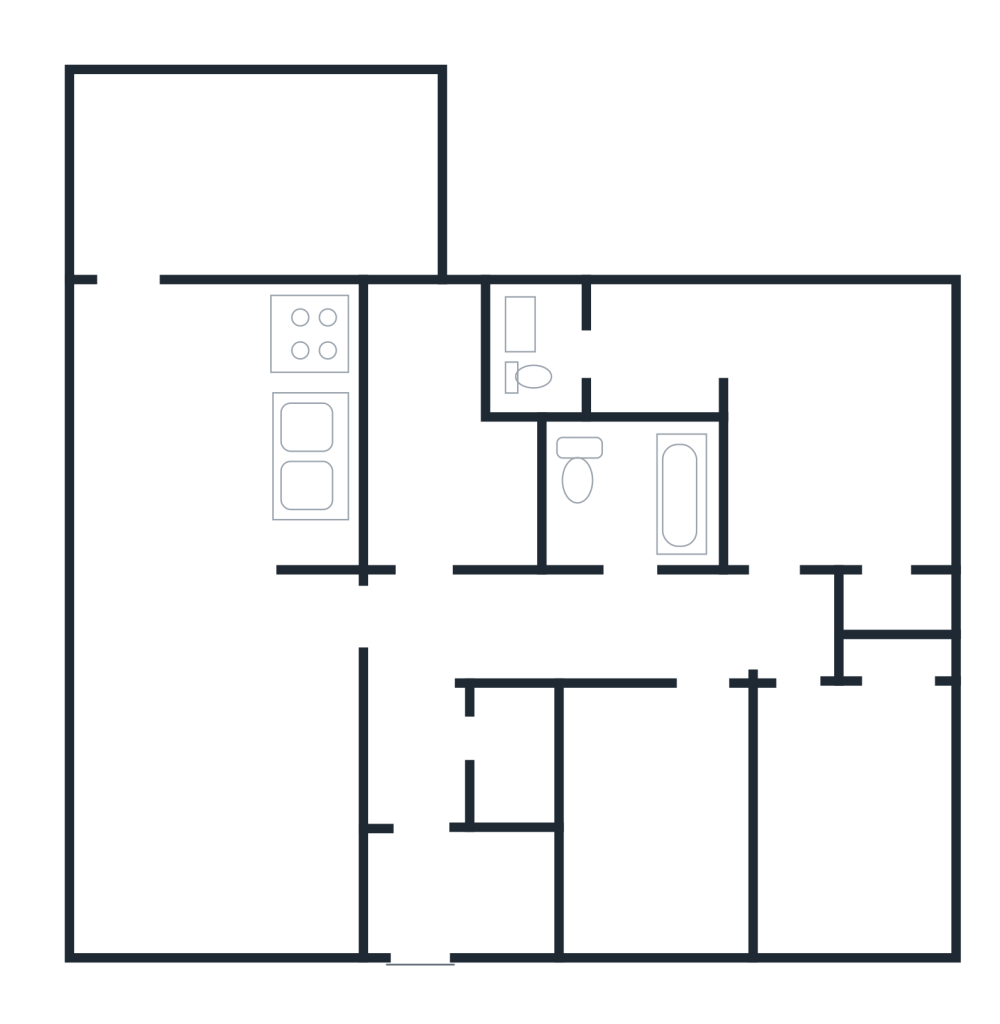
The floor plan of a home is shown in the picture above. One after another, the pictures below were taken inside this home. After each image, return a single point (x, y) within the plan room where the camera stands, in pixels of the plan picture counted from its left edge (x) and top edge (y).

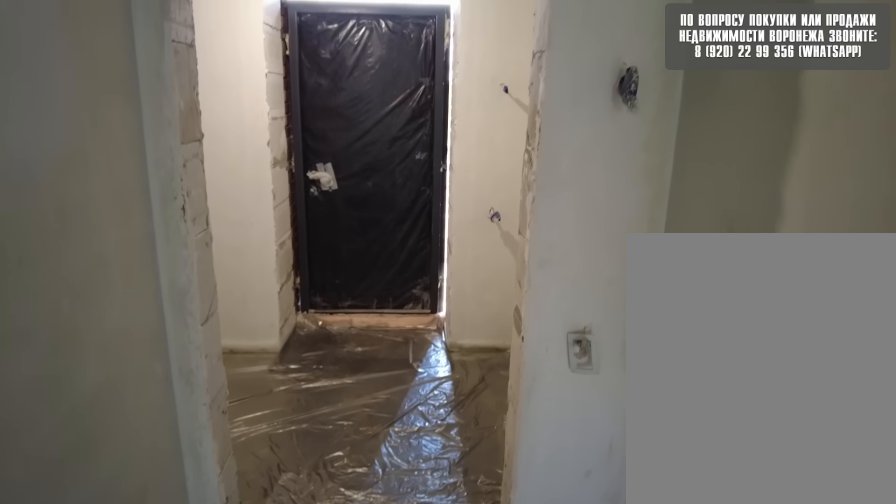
(450, 785)
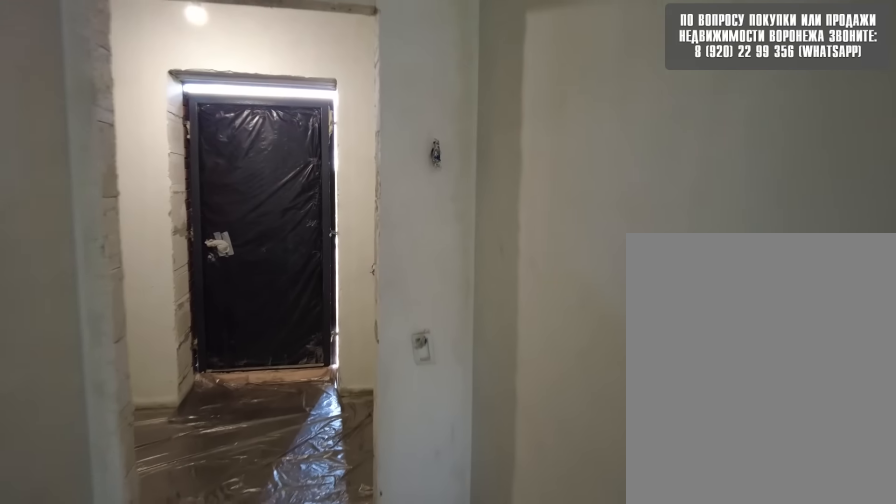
(450, 785)
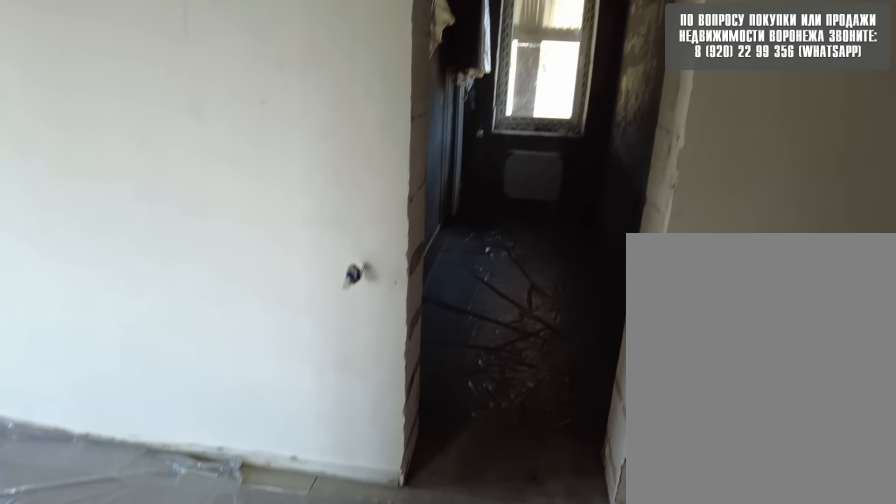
(448, 670)
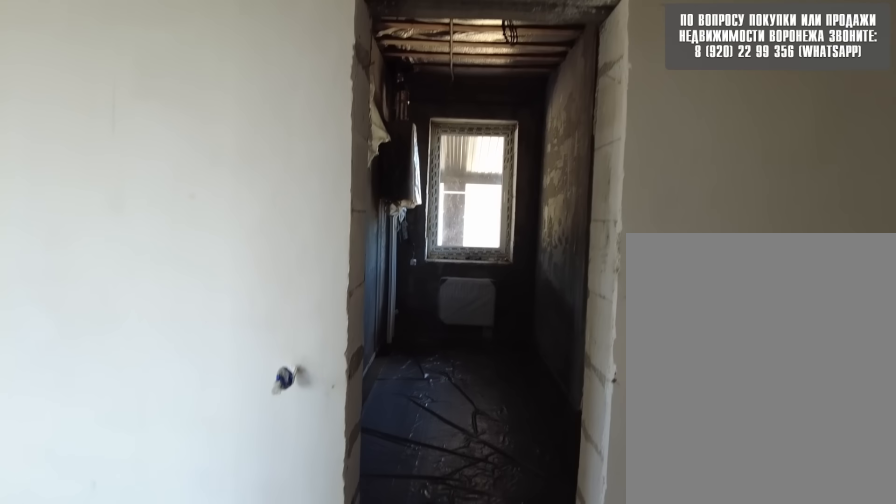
(450, 672)
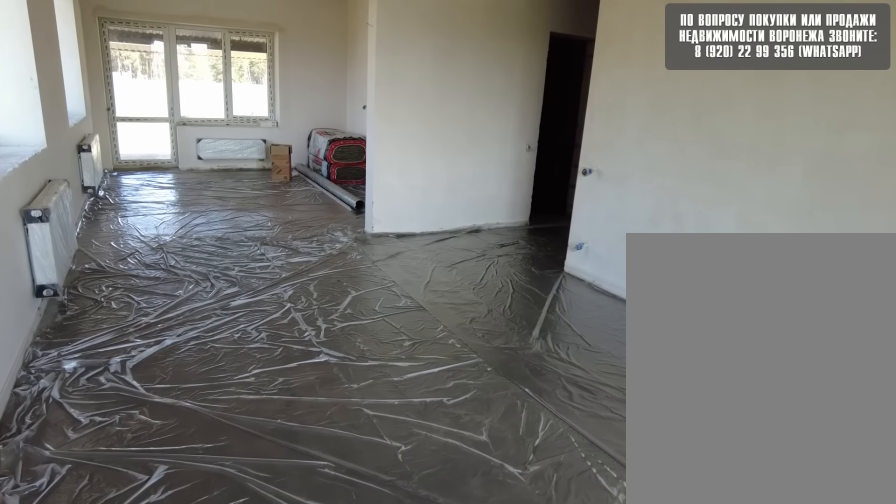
(167, 668)
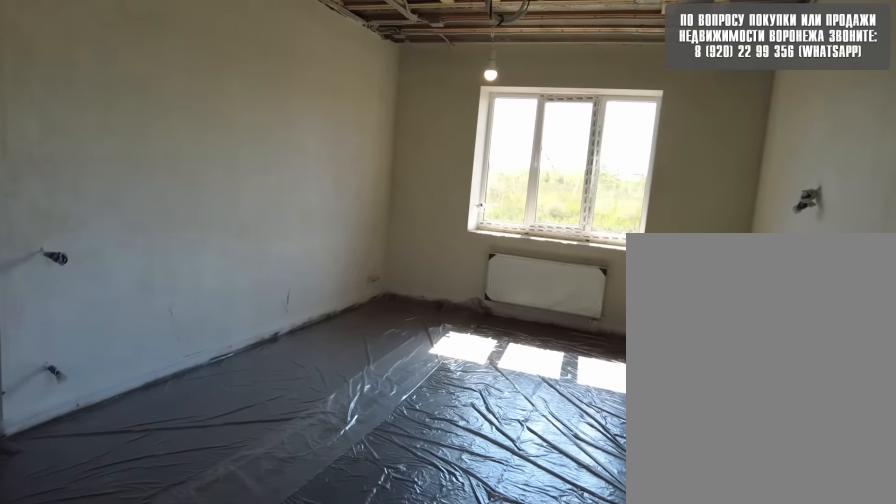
(171, 497)
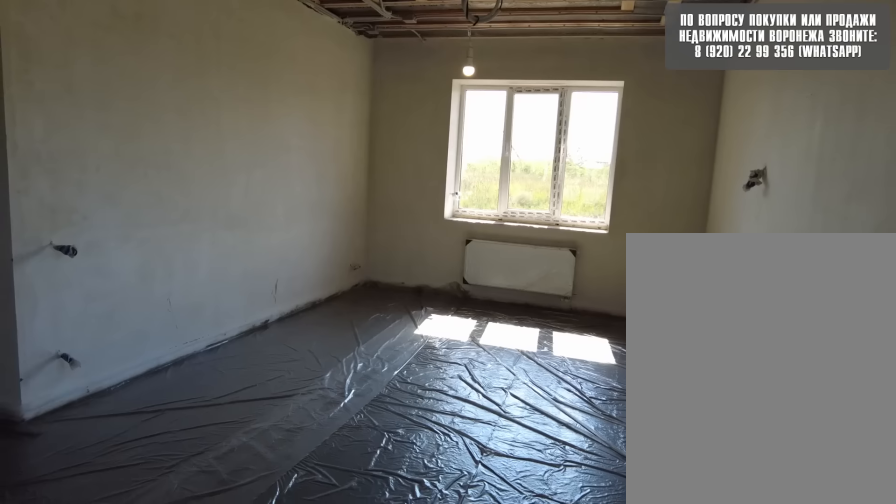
(171, 467)
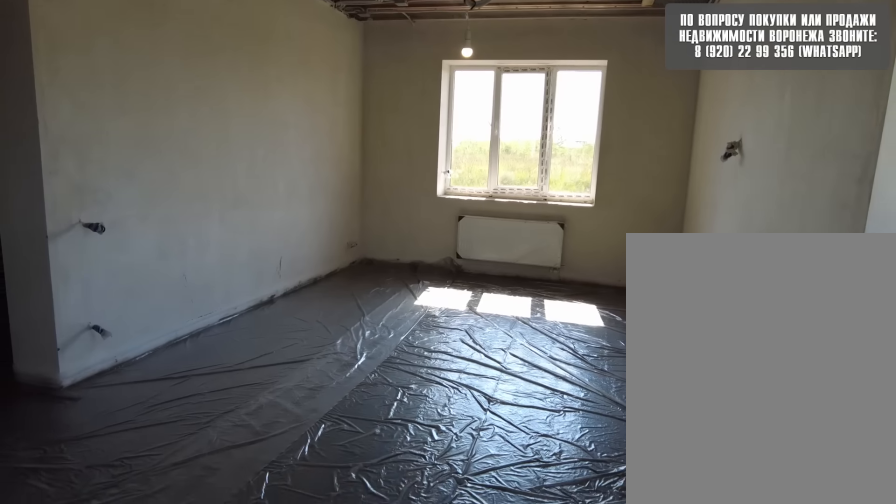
(174, 436)
